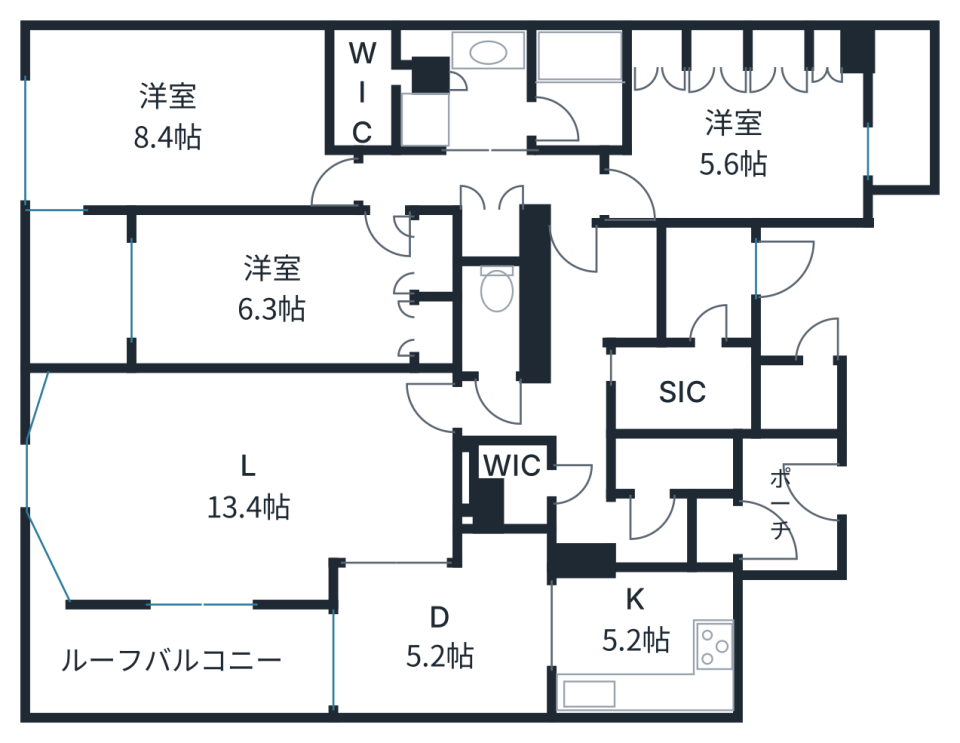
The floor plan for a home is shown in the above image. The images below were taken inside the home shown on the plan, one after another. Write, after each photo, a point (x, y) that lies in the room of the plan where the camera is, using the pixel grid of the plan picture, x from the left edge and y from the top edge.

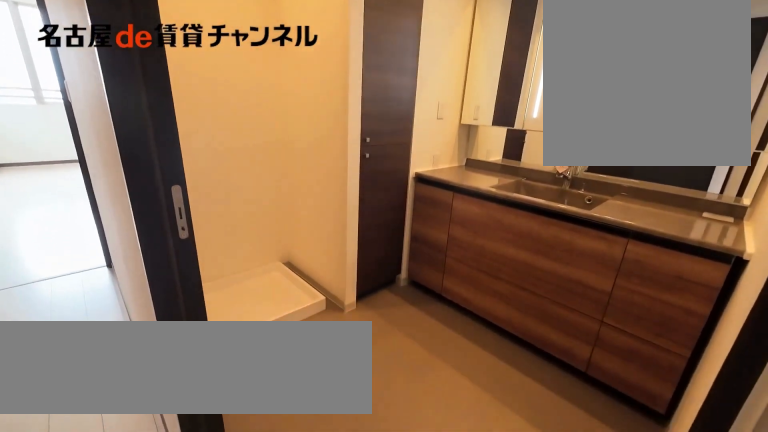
(473, 96)
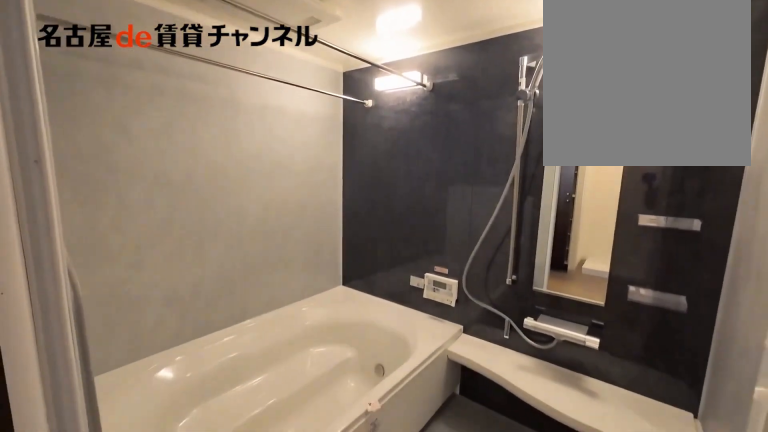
(579, 89)
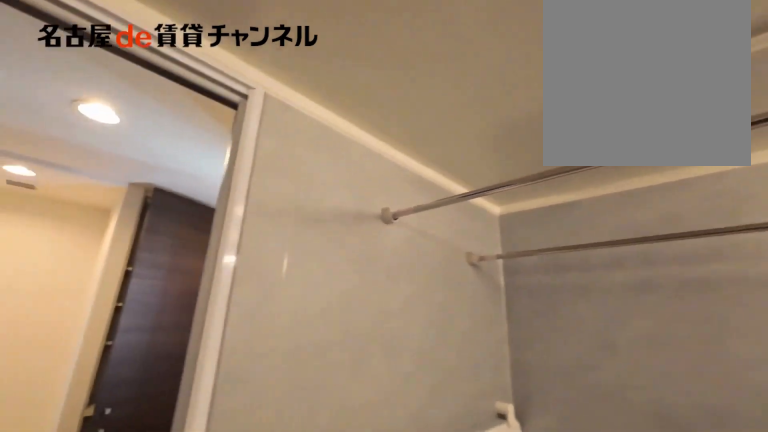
(579, 89)
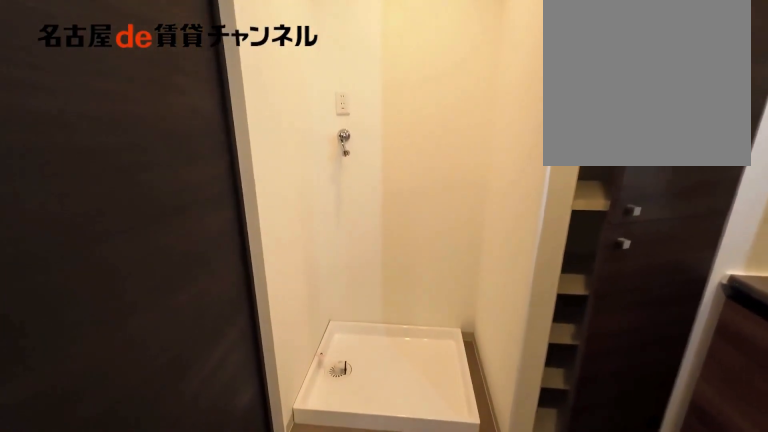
(474, 96)
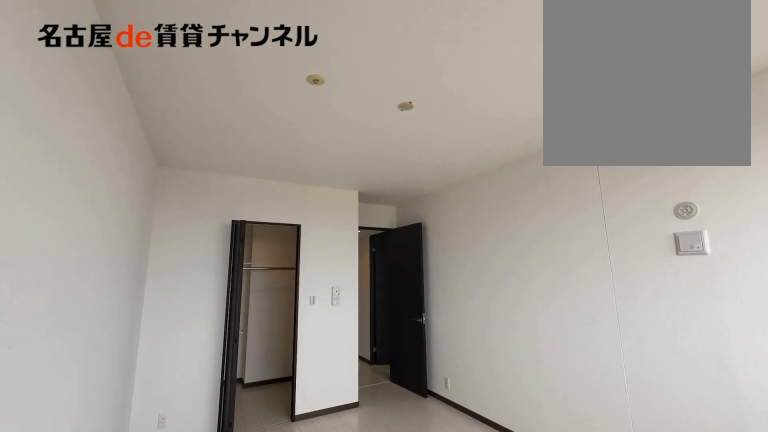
(187, 121)
